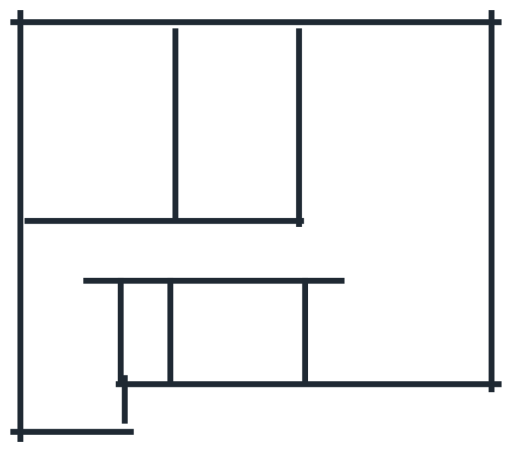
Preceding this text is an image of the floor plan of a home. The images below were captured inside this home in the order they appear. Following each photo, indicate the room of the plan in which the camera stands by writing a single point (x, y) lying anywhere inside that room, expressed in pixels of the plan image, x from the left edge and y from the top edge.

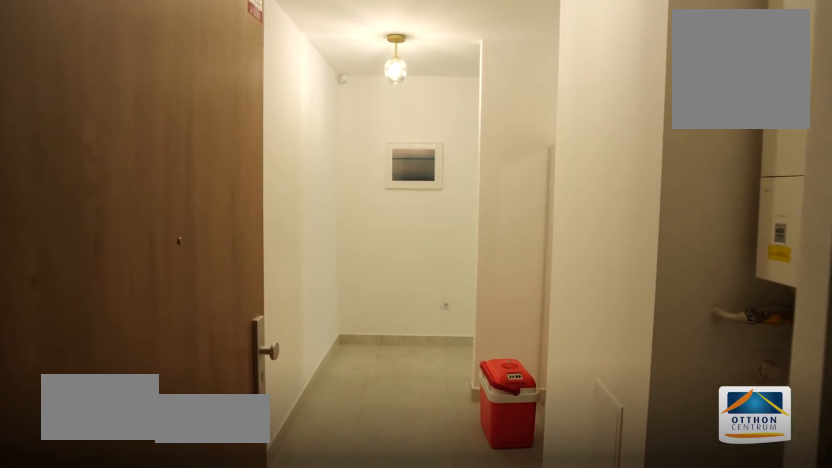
(73, 348)
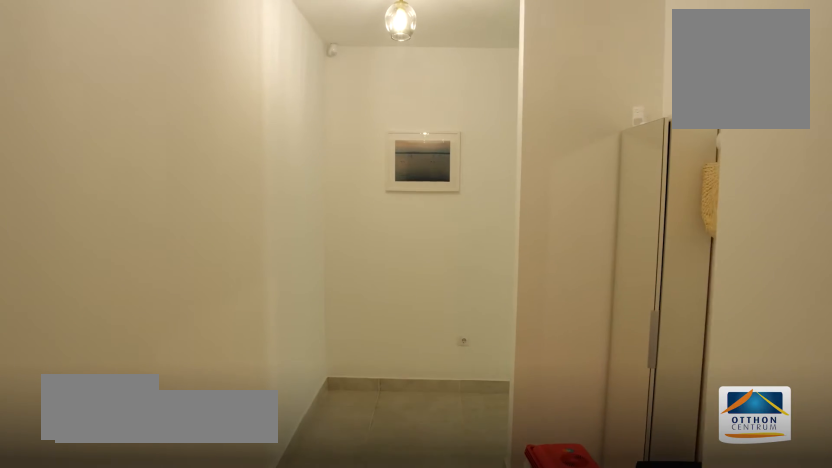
(74, 349)
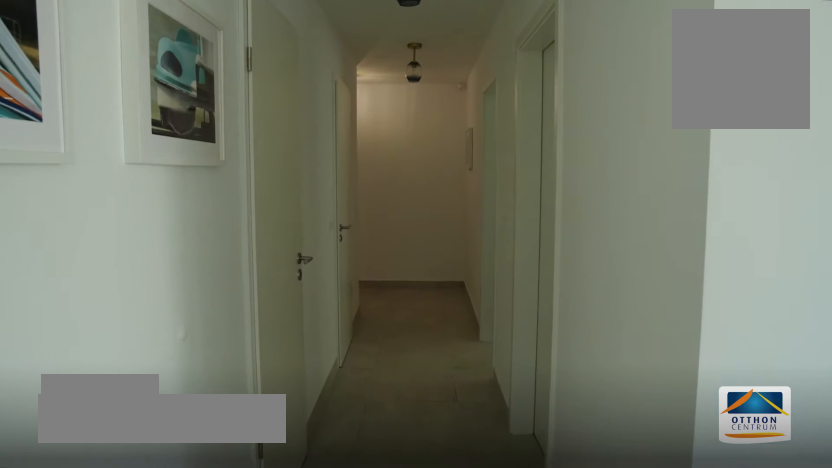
(193, 248)
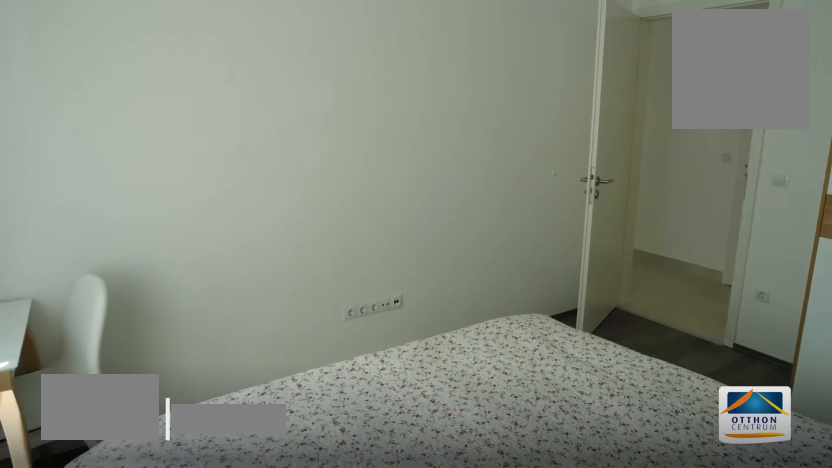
(99, 130)
